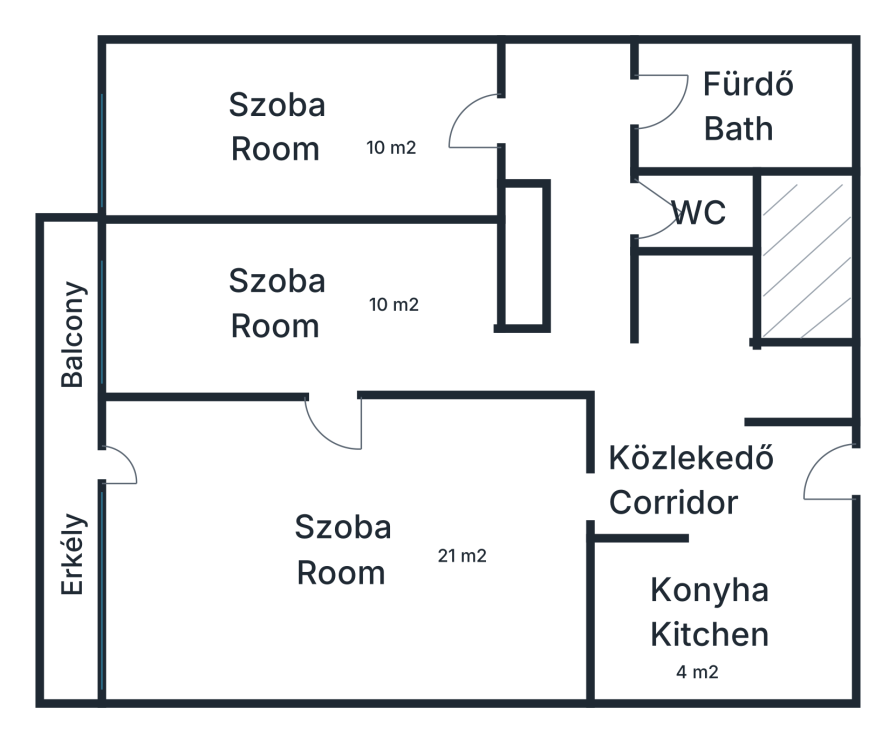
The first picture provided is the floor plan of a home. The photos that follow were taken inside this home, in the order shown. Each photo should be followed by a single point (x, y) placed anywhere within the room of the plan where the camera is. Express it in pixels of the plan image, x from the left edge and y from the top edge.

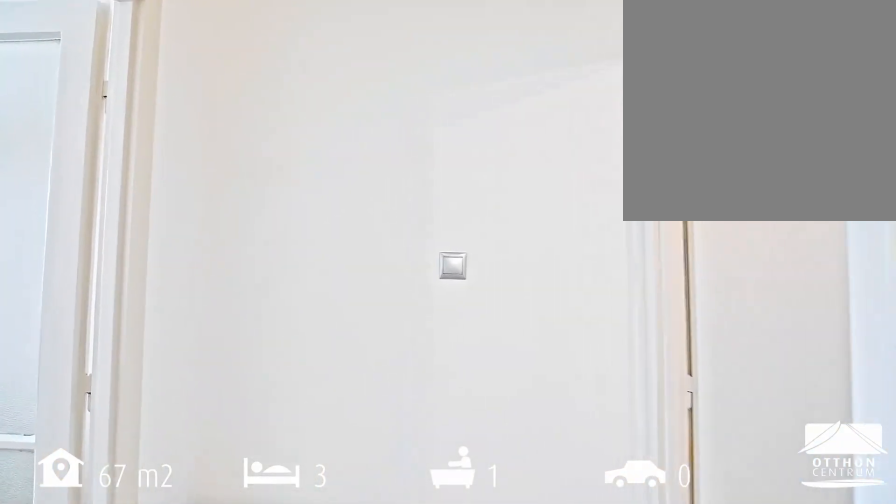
(589, 198)
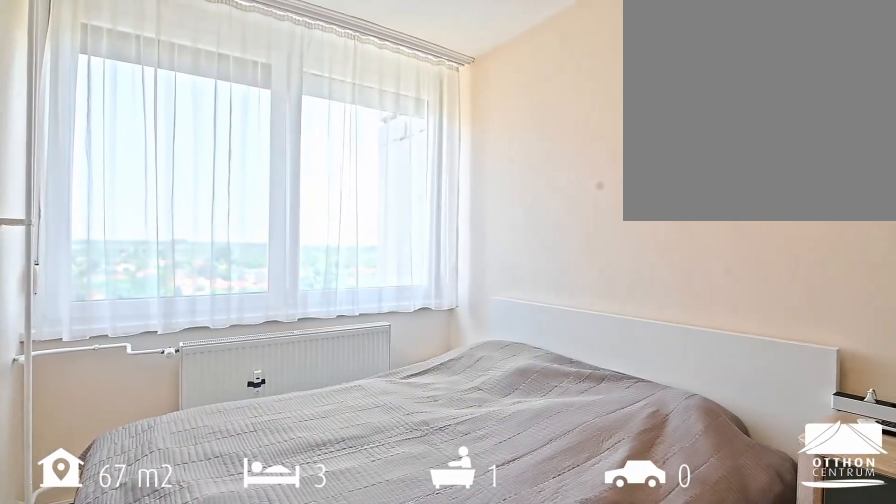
(287, 128)
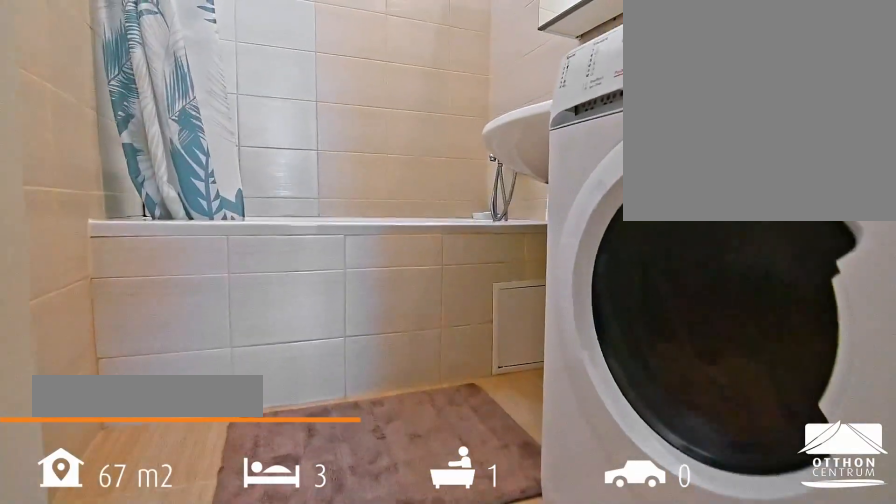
(754, 108)
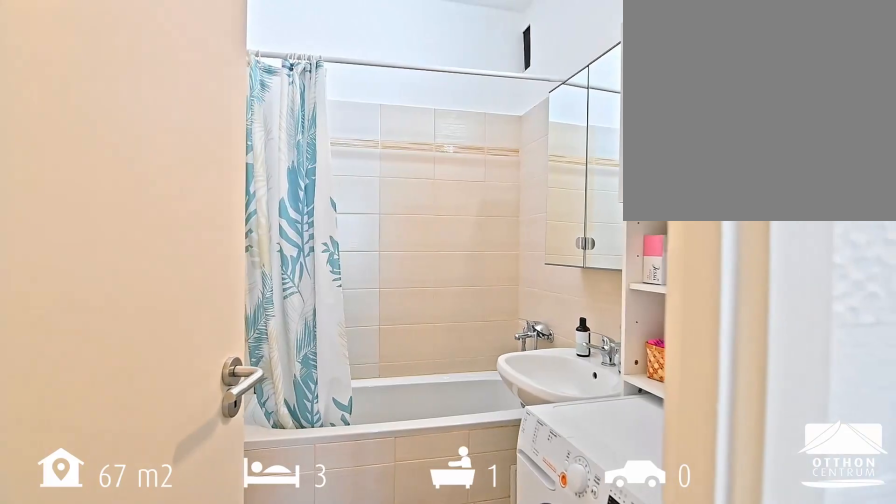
(754, 107)
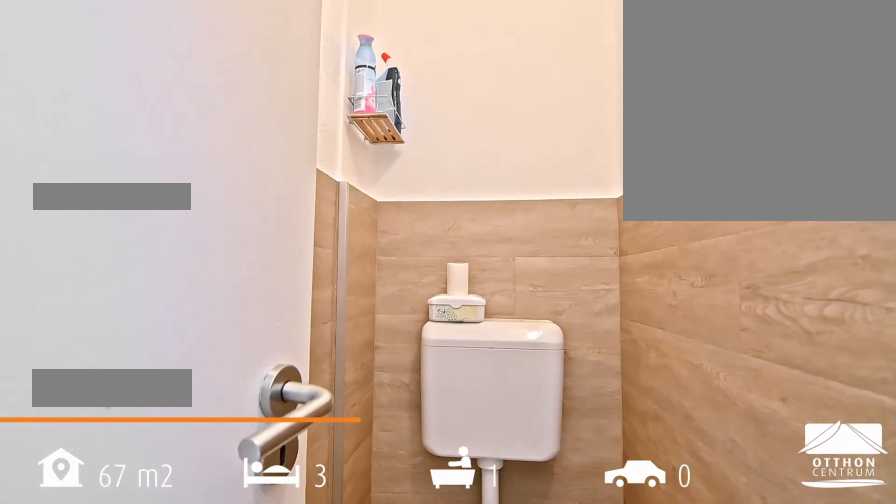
(712, 219)
